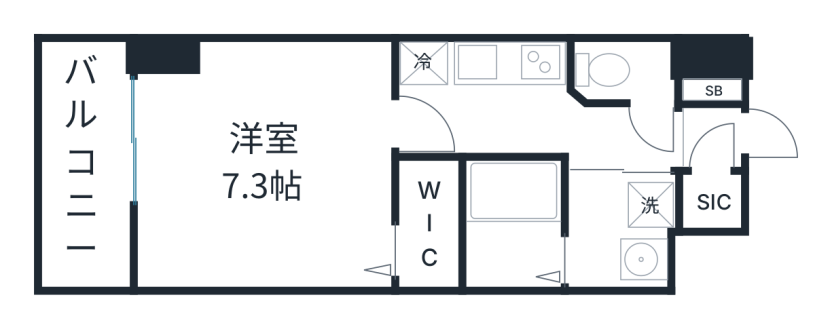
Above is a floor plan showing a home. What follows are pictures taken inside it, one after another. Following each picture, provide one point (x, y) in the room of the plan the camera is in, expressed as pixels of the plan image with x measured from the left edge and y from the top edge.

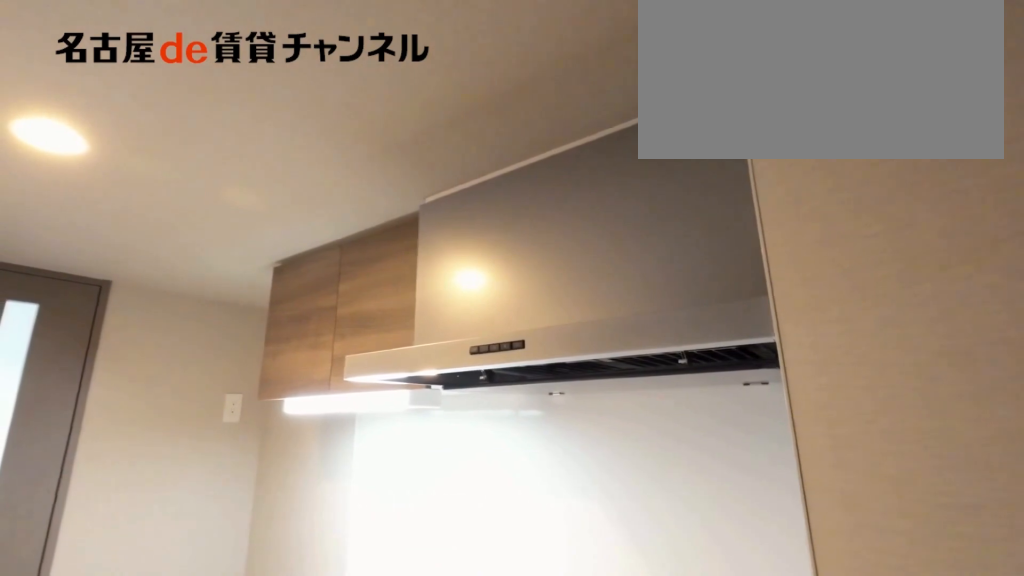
(482, 63)
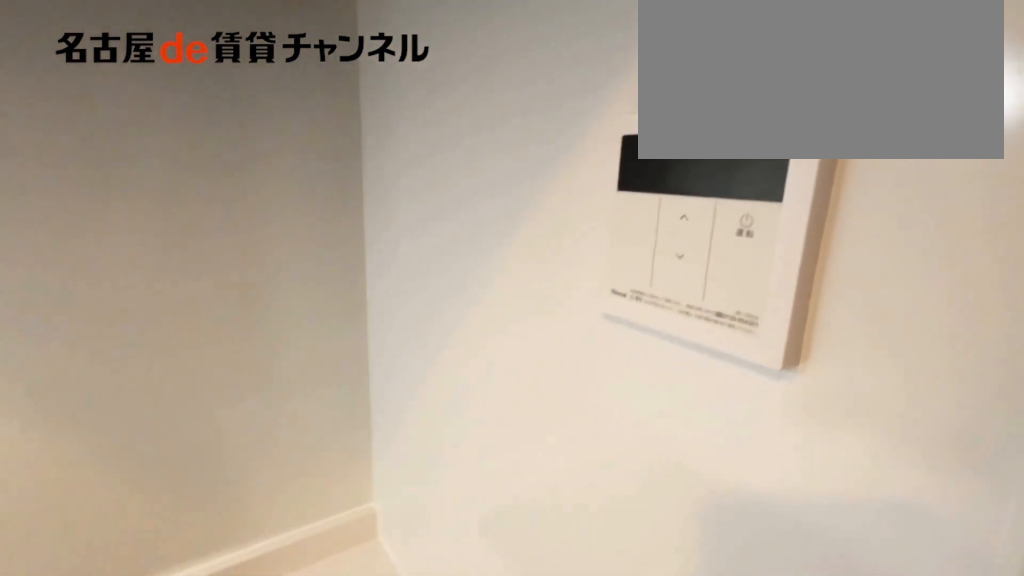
(482, 63)
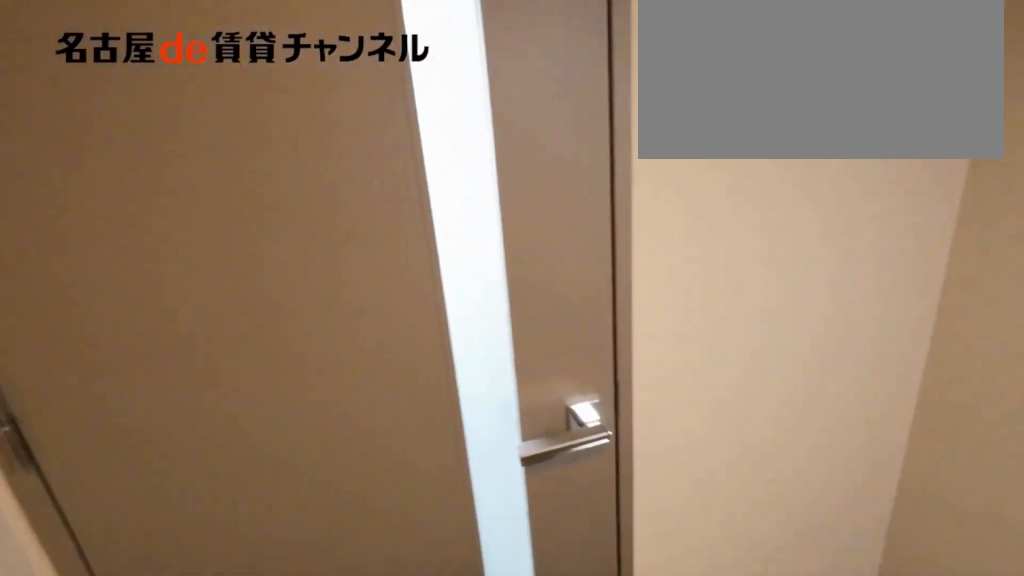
(533, 125)
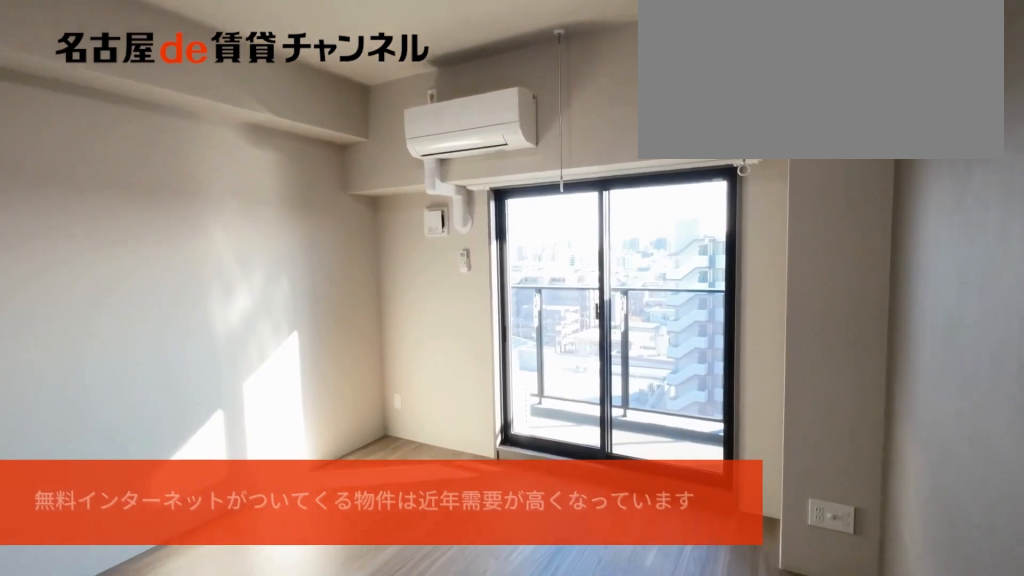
(267, 167)
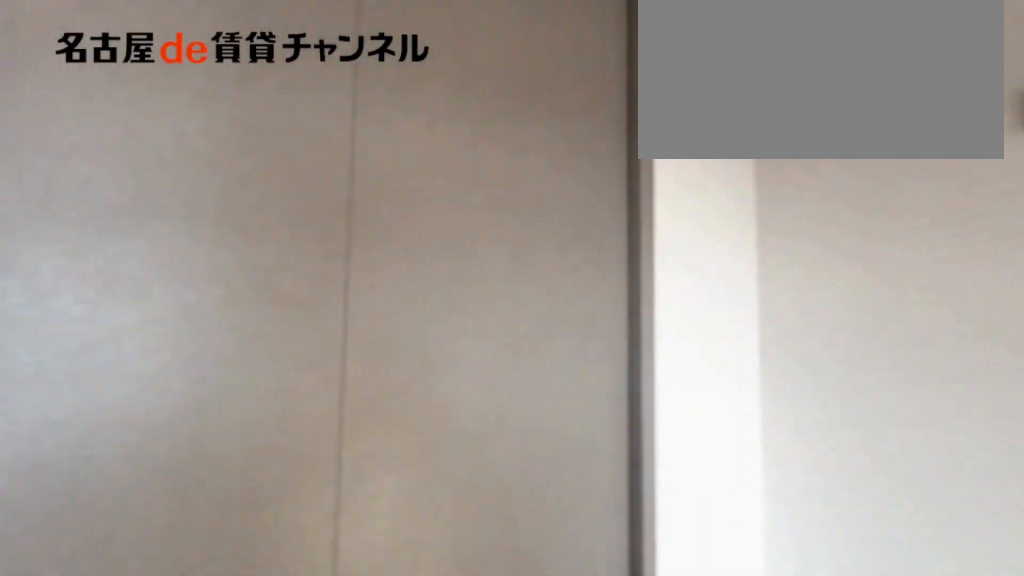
(267, 167)
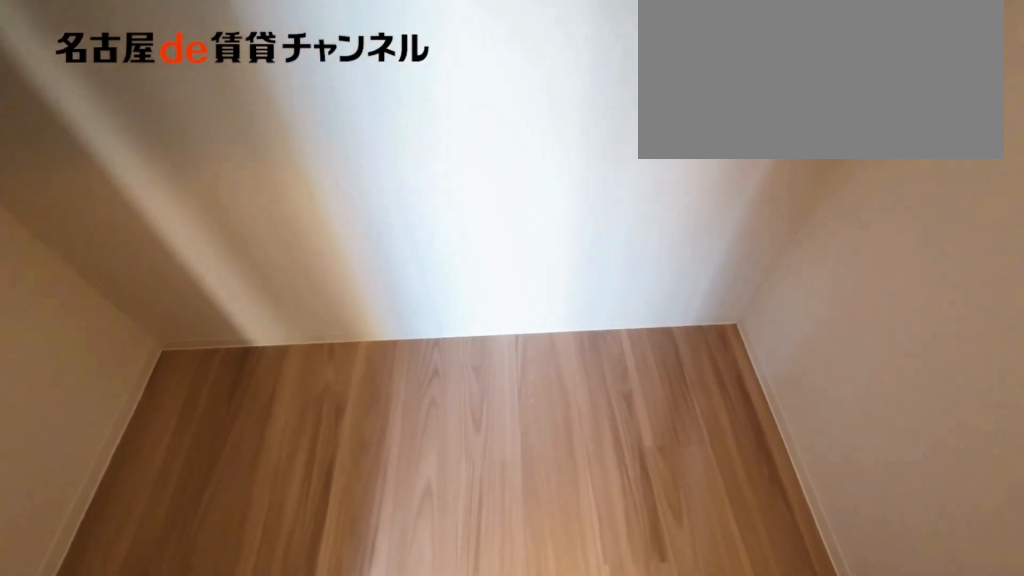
(428, 224)
